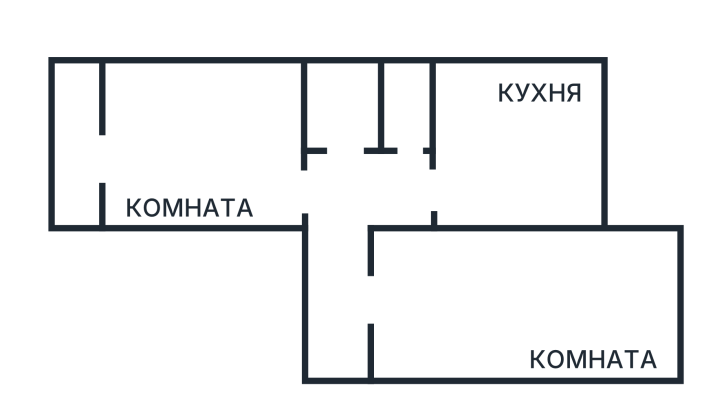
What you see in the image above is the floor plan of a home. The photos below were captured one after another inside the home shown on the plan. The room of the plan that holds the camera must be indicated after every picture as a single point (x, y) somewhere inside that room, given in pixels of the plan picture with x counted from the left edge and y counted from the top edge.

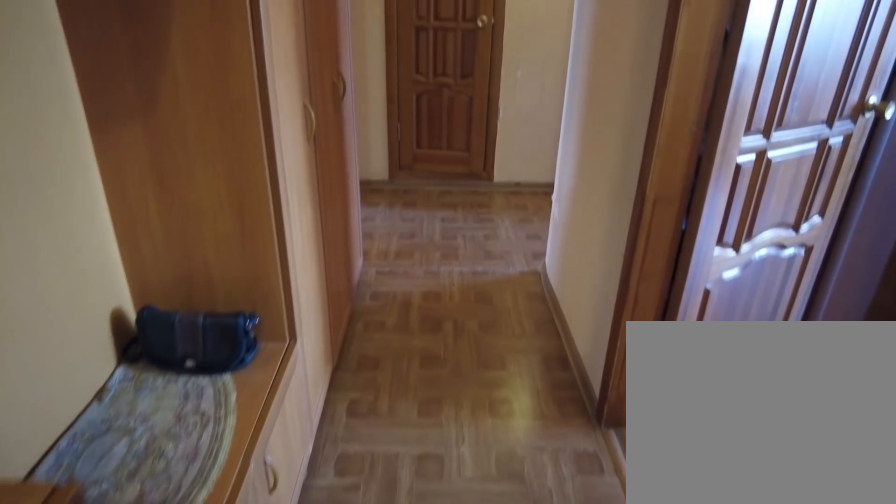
(347, 349)
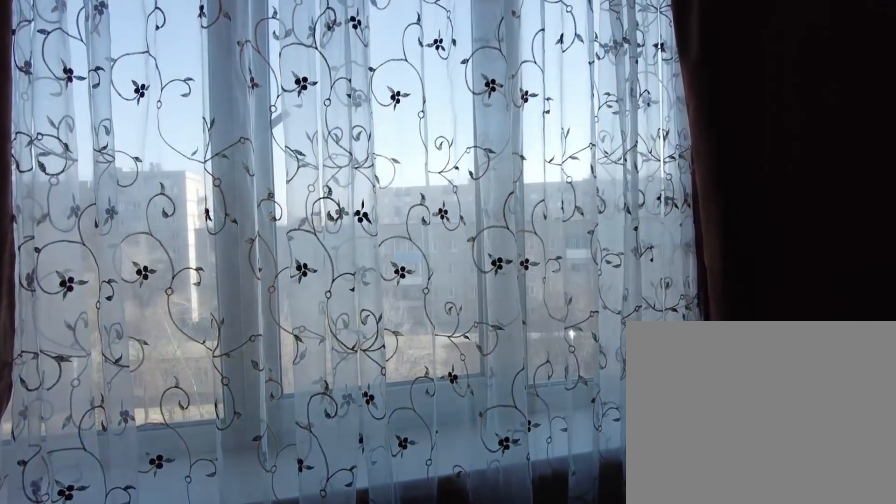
(460, 331)
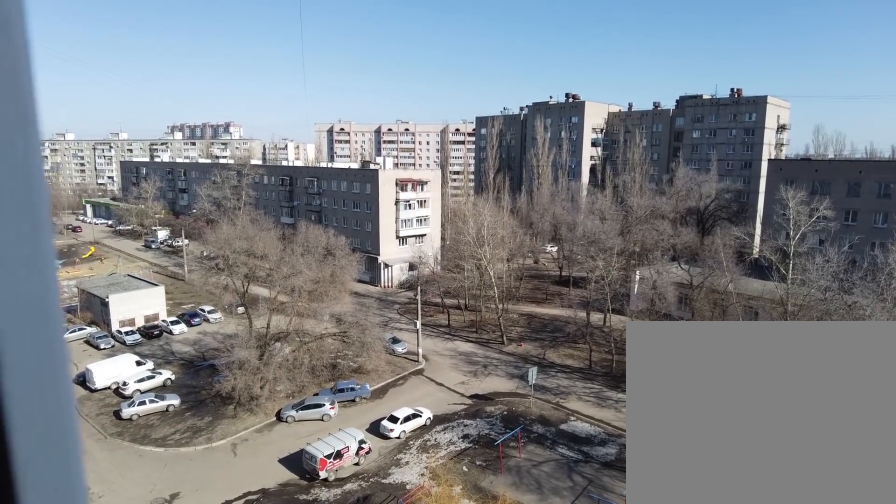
(460, 331)
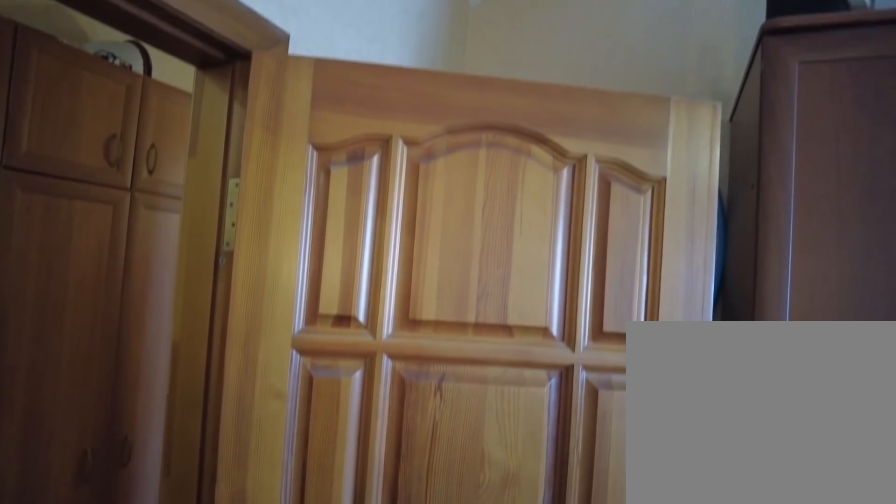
(375, 313)
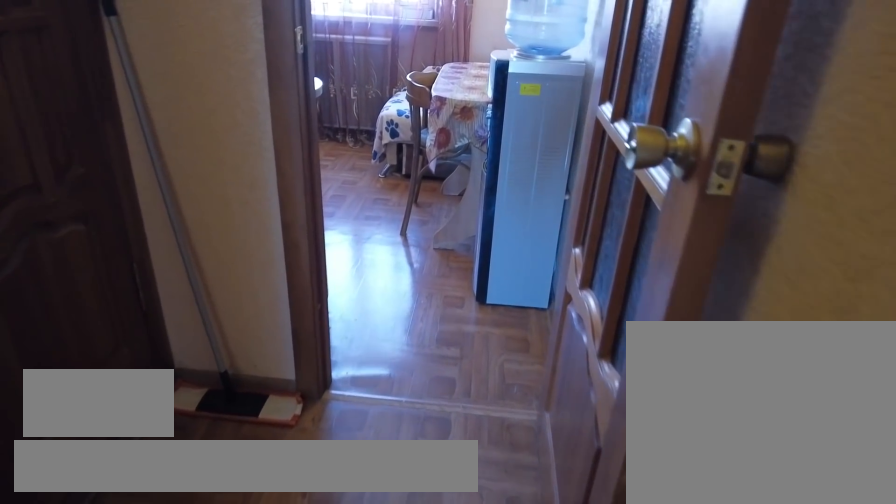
(345, 248)
